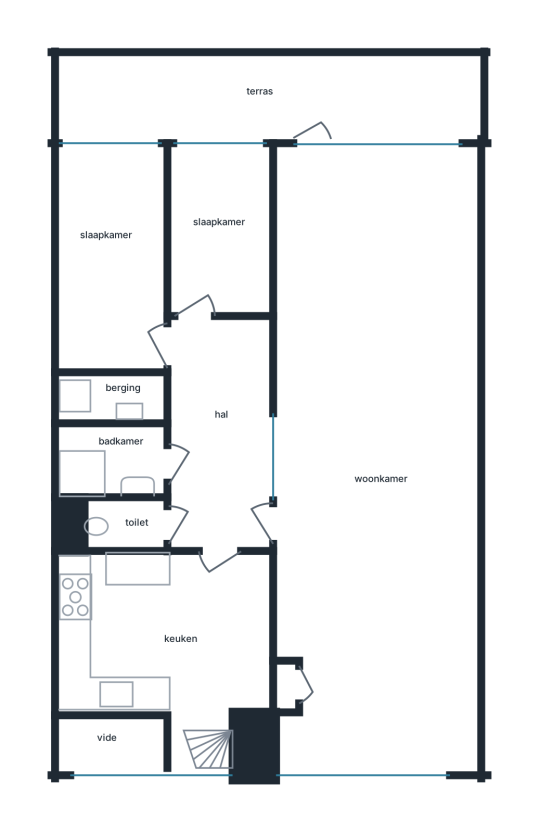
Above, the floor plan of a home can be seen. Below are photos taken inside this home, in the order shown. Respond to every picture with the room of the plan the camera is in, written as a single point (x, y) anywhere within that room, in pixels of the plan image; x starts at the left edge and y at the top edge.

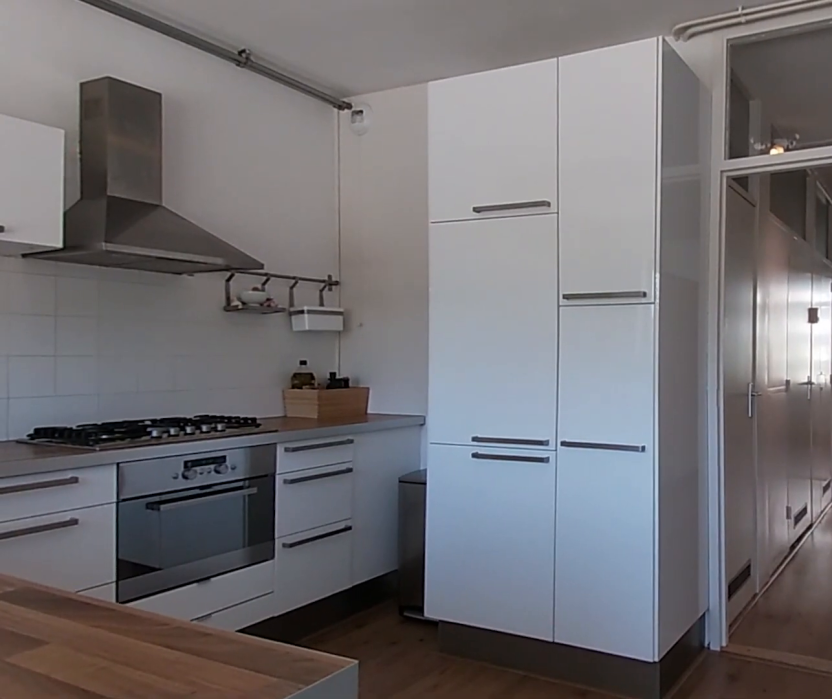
(167, 637)
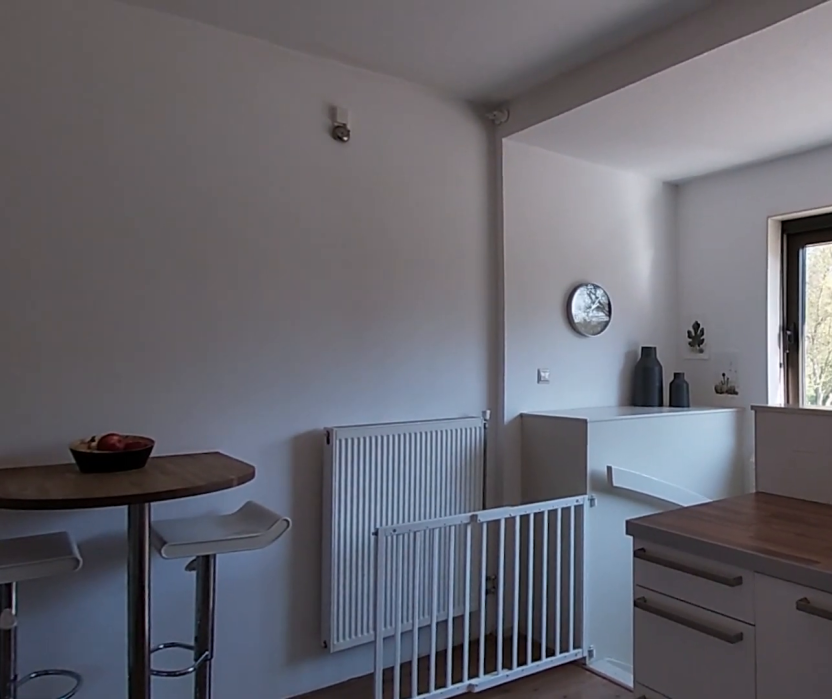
(167, 637)
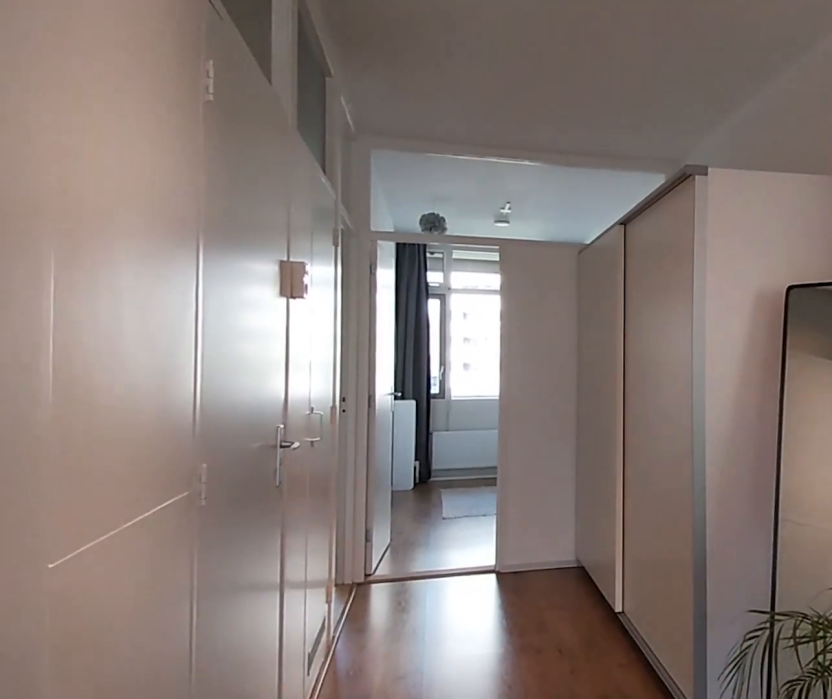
(220, 434)
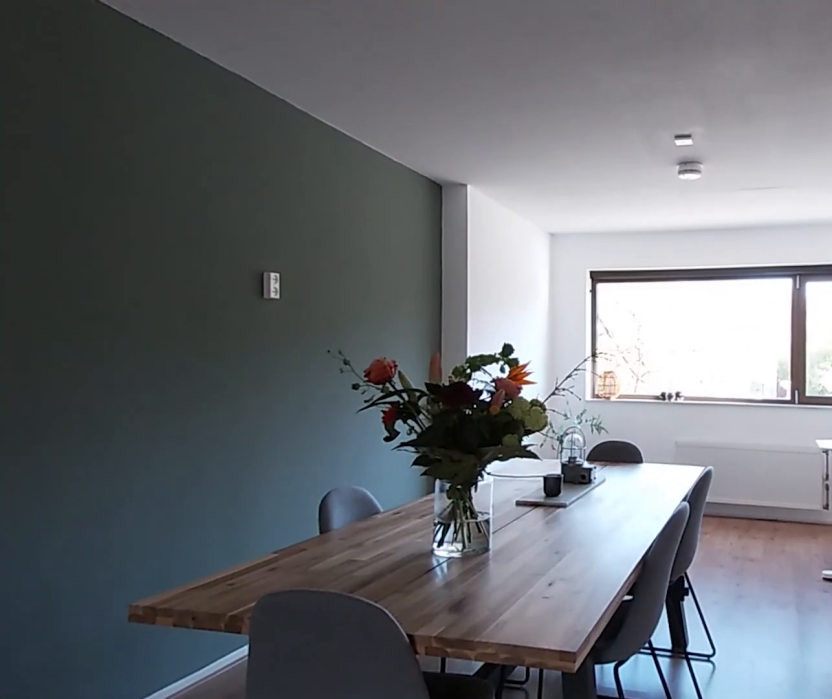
(388, 302)
